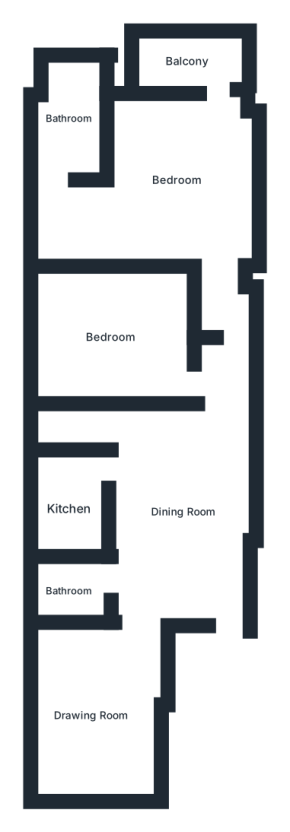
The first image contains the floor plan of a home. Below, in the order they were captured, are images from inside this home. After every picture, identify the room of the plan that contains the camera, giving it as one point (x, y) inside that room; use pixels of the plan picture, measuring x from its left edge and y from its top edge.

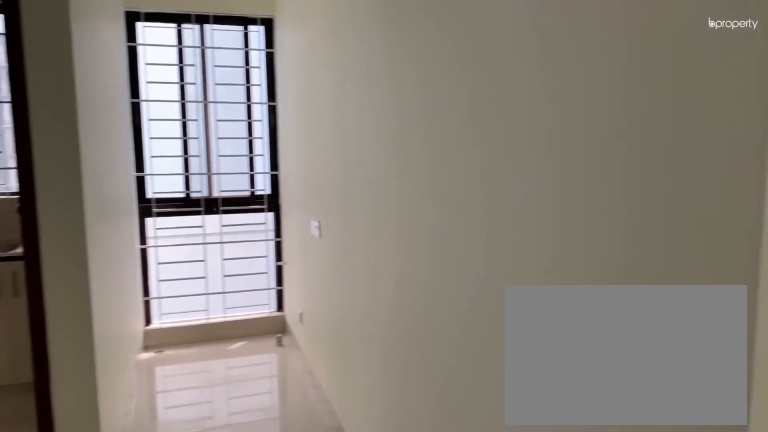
(182, 505)
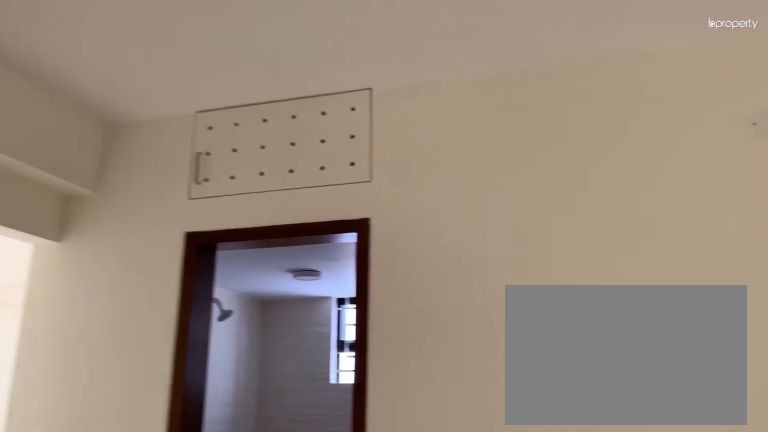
(182, 505)
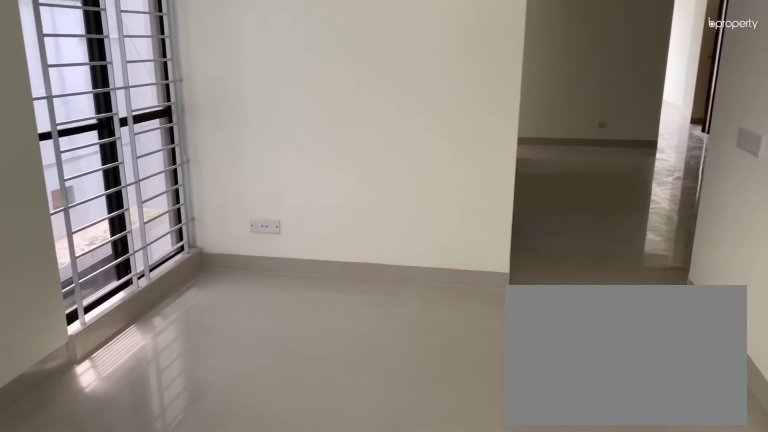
(92, 715)
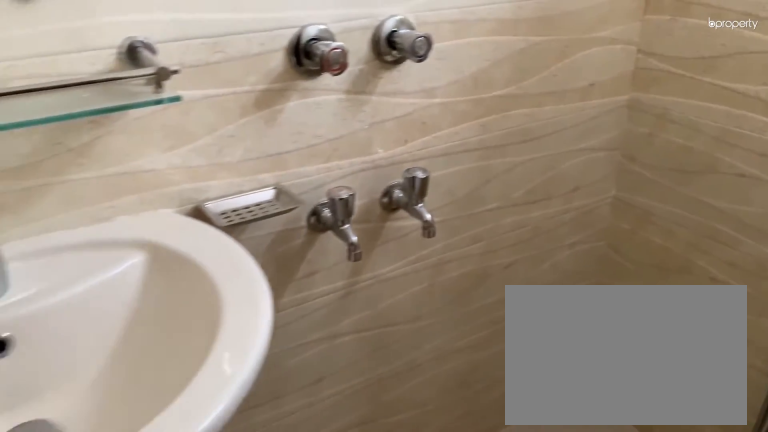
(71, 589)
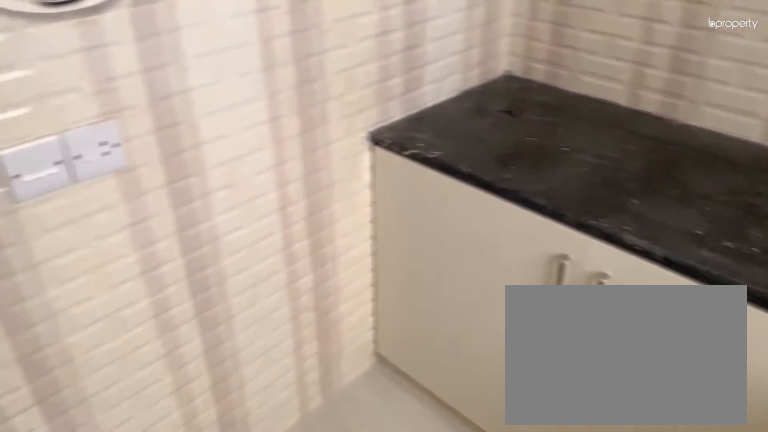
(69, 504)
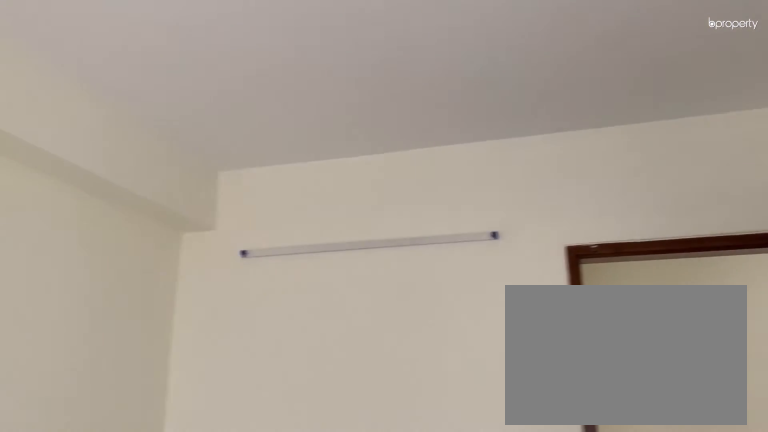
(110, 337)
